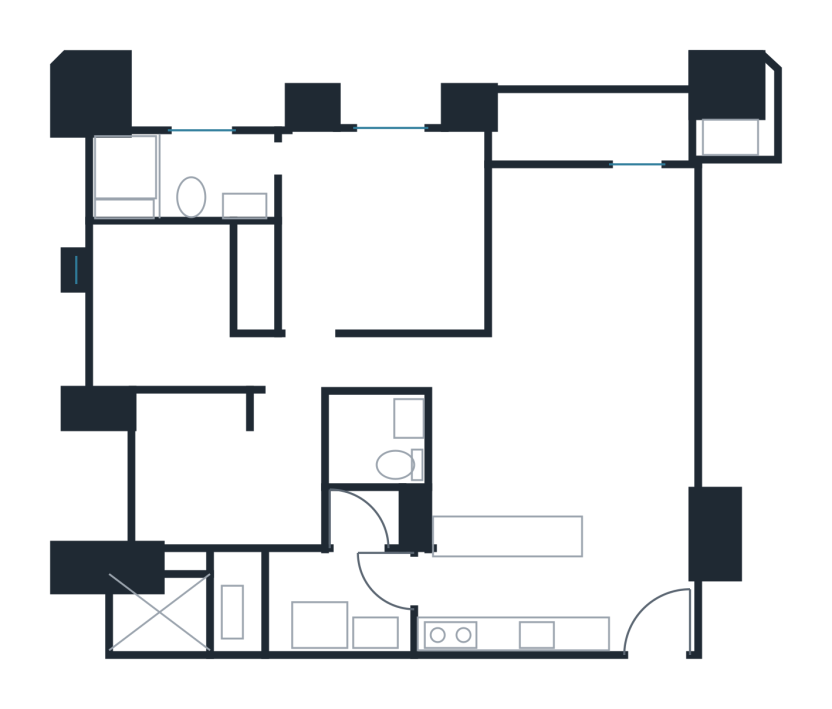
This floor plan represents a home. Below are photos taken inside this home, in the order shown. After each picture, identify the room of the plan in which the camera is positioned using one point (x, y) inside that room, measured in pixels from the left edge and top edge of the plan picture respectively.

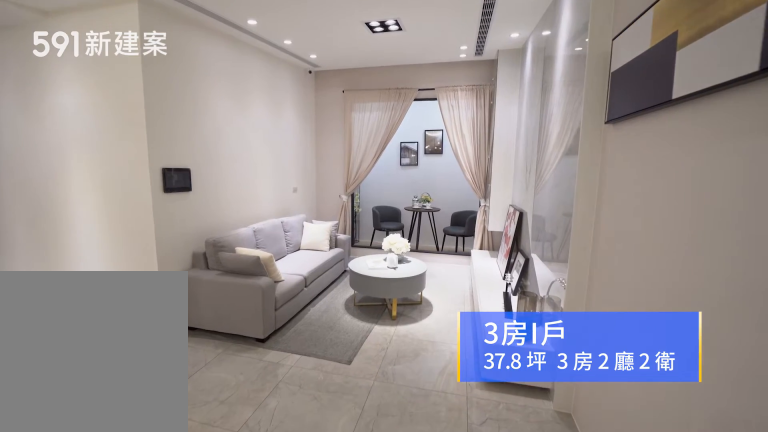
(580, 250)
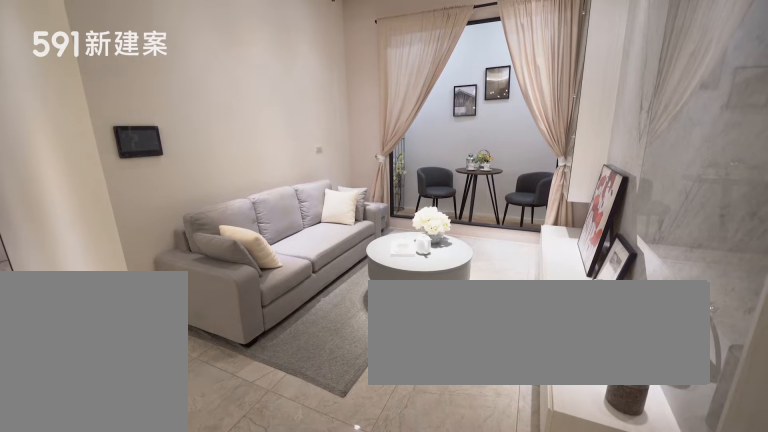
(580, 250)
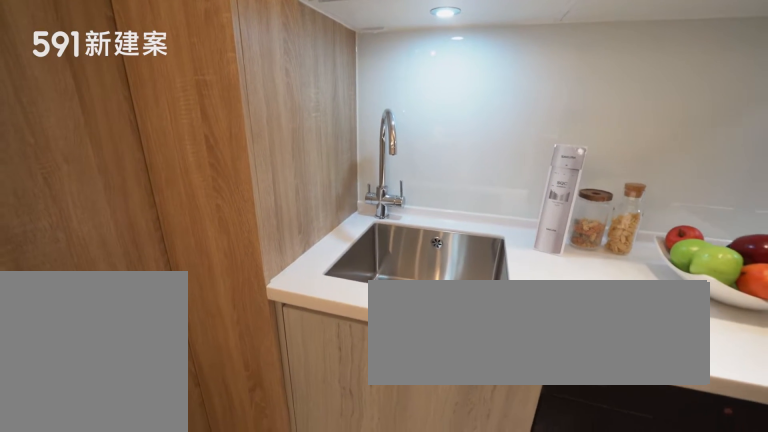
(491, 605)
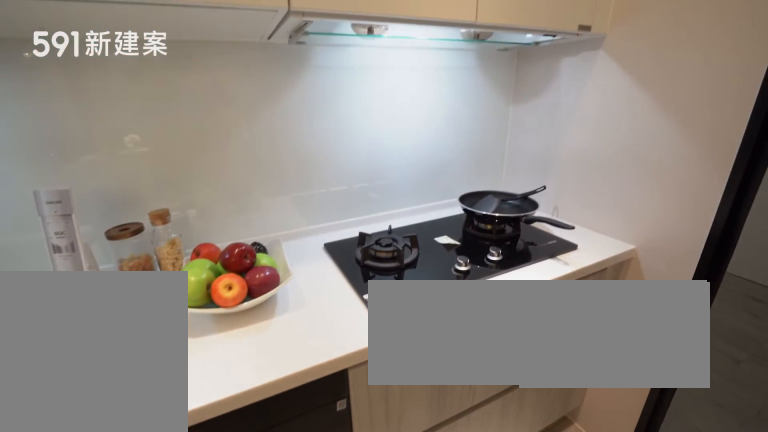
(491, 605)
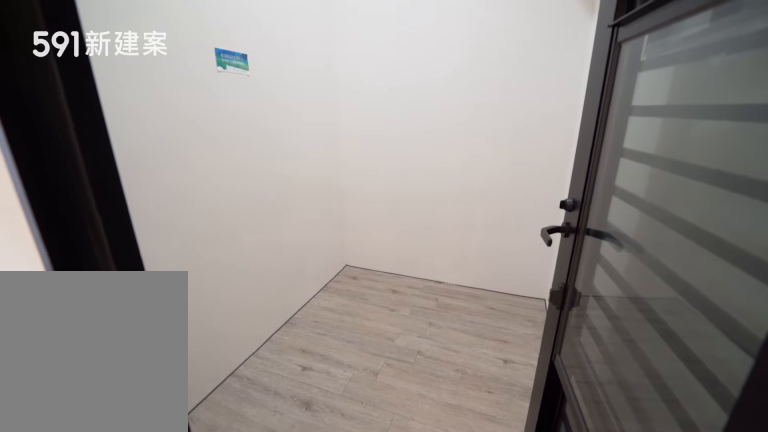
(334, 602)
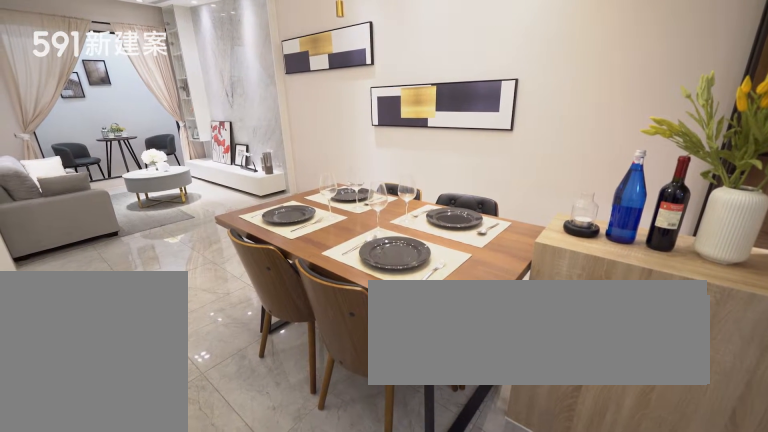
(523, 448)
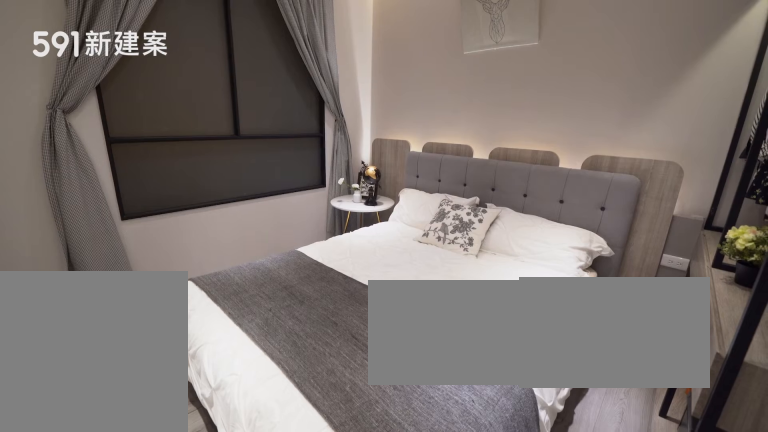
(386, 230)
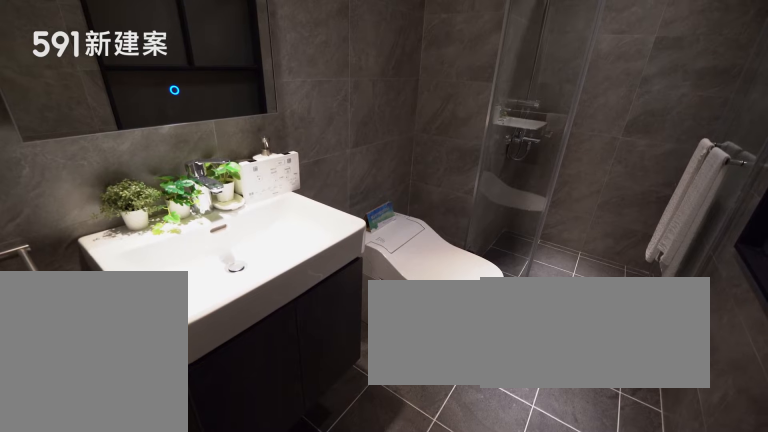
(183, 180)
